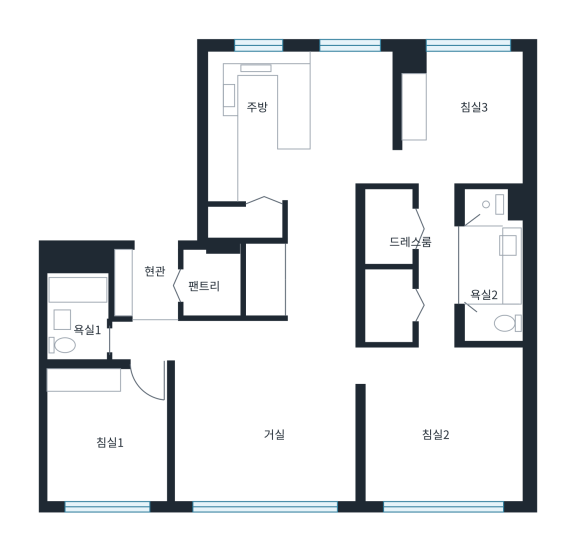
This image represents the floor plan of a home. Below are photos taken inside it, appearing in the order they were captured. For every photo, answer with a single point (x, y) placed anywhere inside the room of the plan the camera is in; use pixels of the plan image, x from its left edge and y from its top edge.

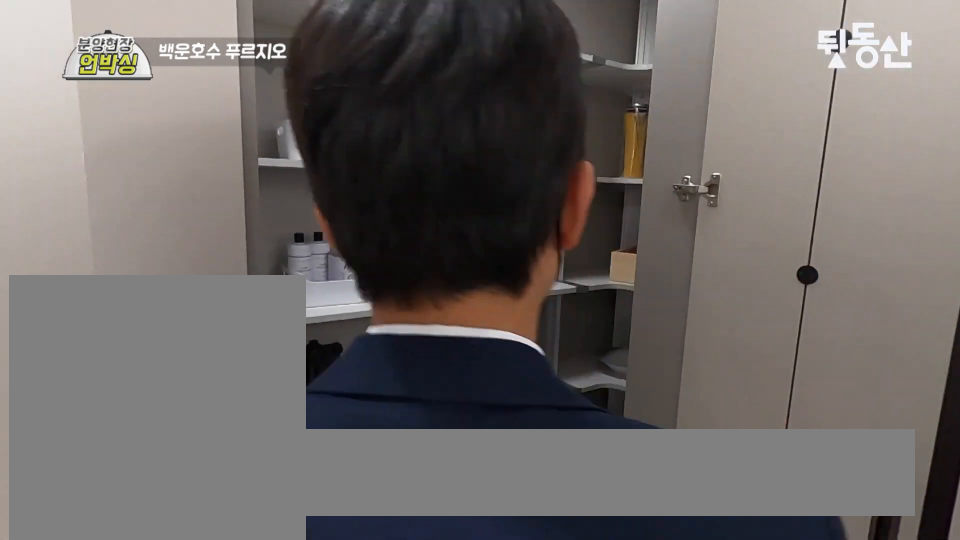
(265, 209)
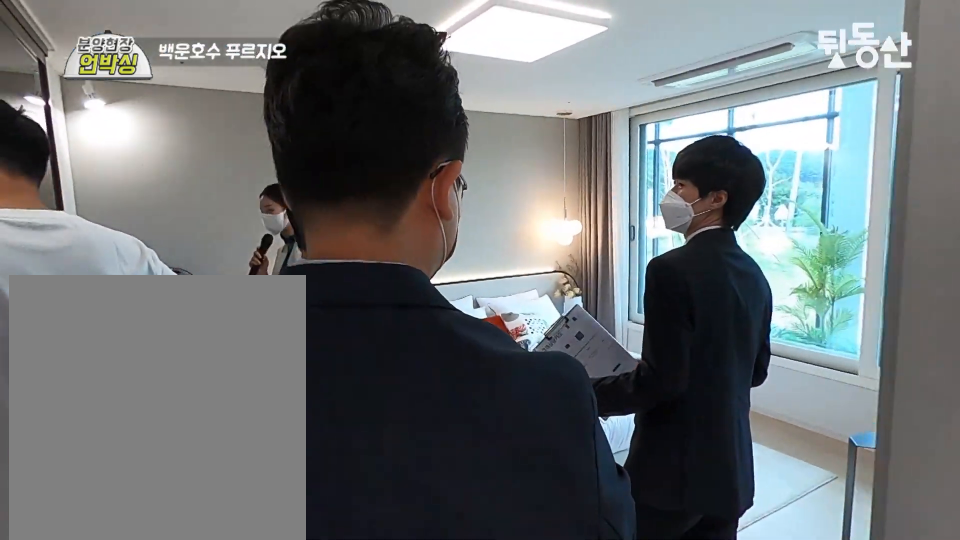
(443, 448)
